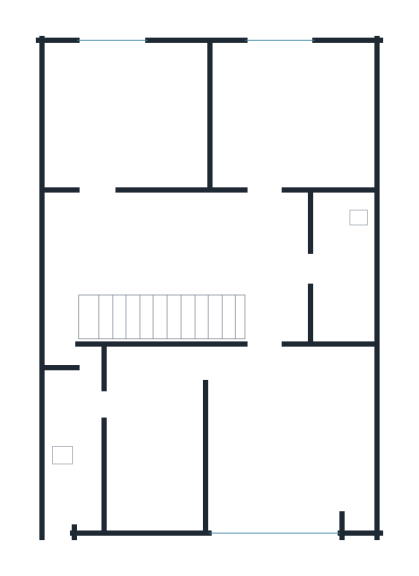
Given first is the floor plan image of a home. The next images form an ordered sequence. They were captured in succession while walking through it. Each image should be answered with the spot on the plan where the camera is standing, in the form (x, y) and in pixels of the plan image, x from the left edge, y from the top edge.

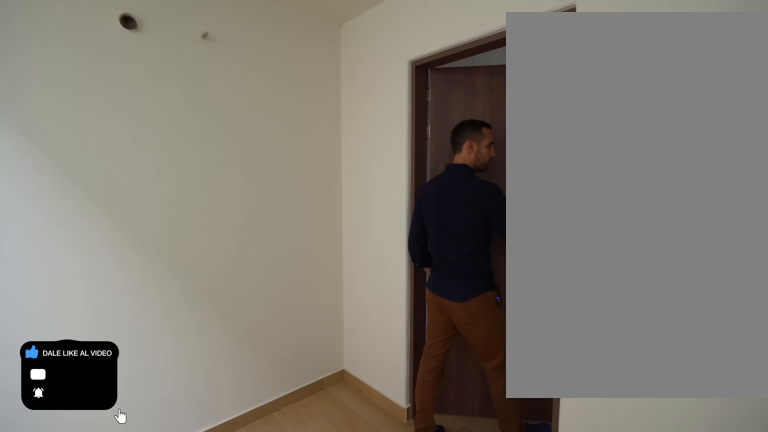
(110, 206)
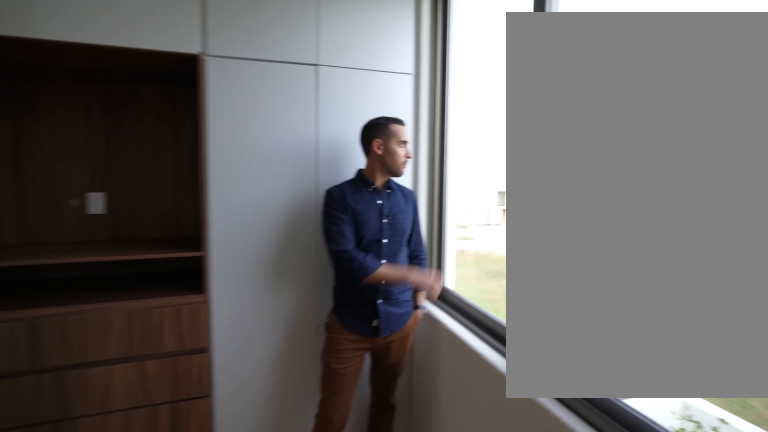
(183, 77)
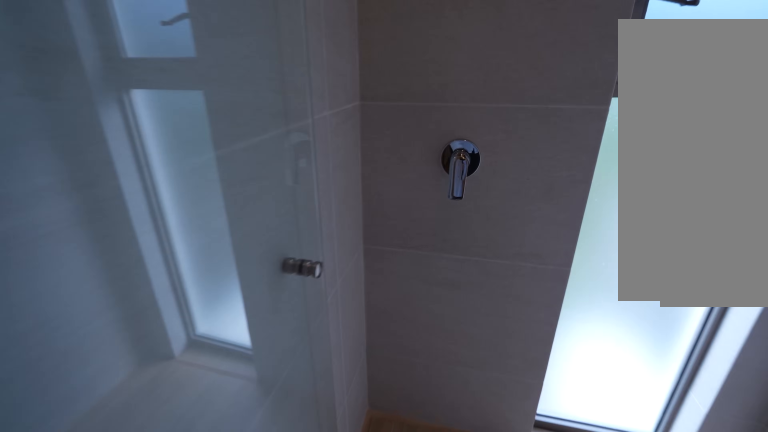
(86, 472)
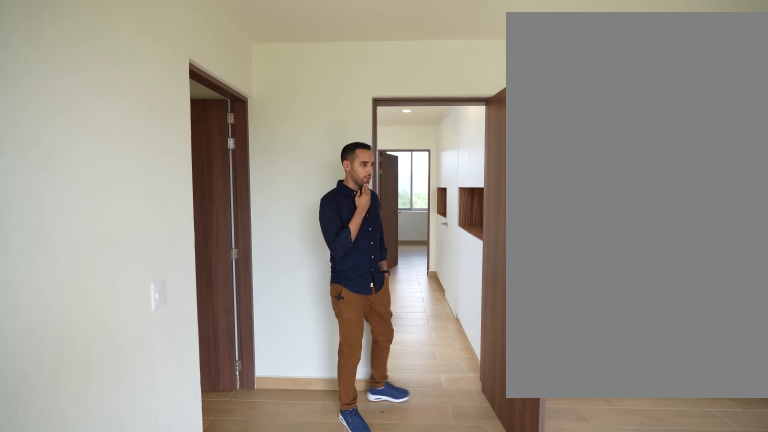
(256, 516)
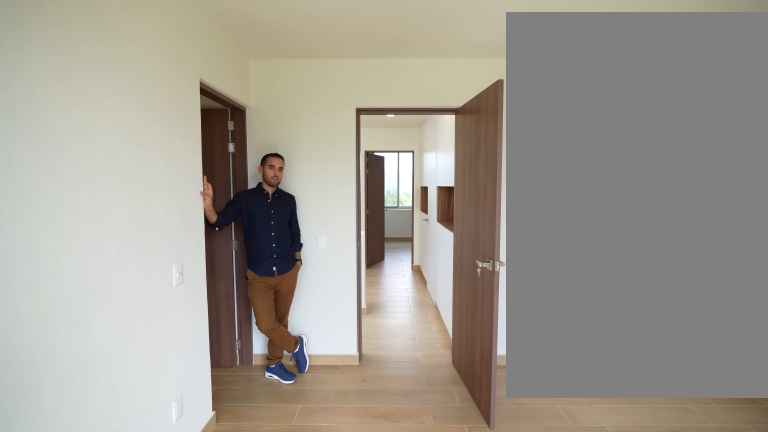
(259, 516)
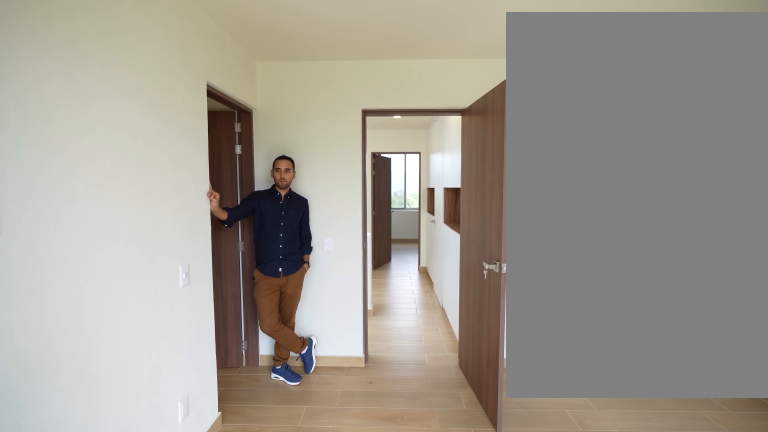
(258, 516)
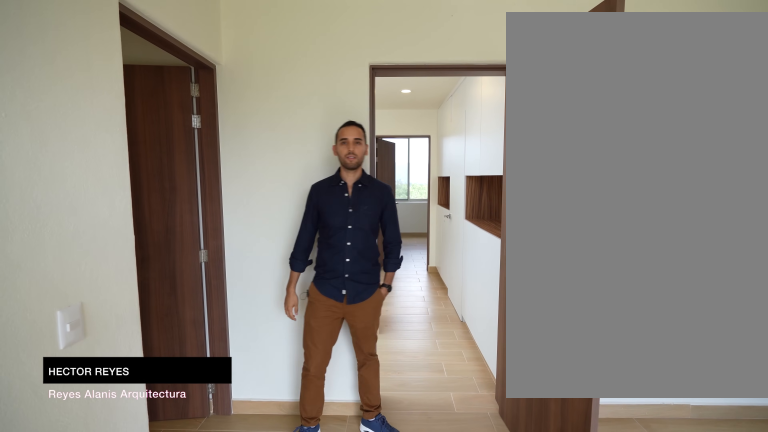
(274, 498)
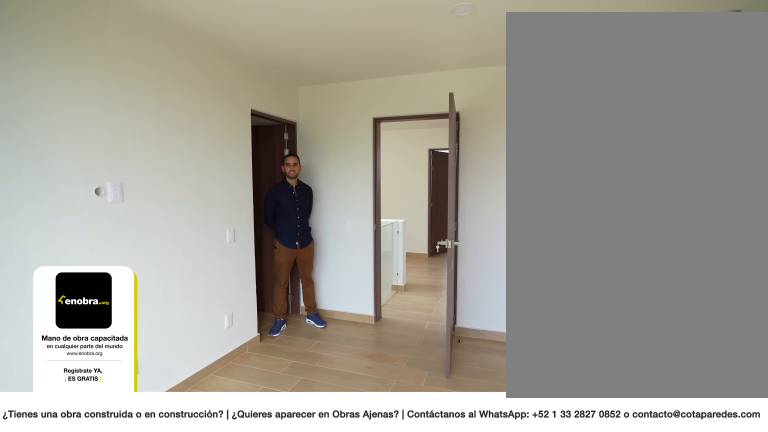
(316, 505)
